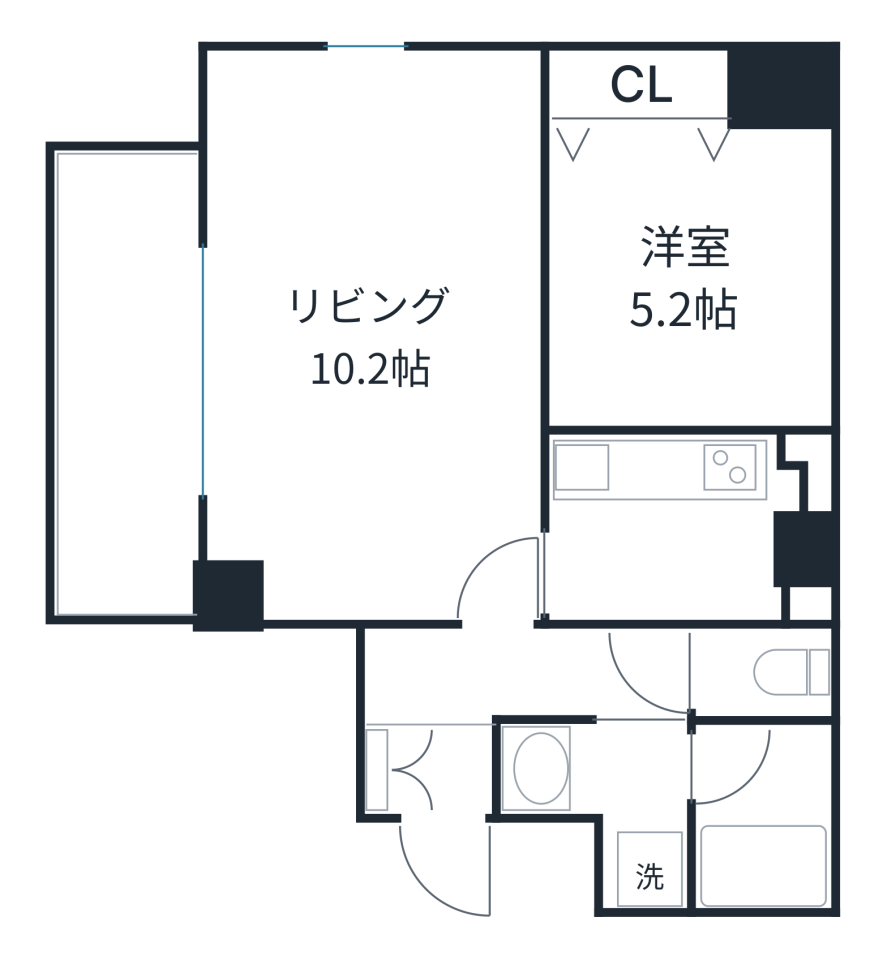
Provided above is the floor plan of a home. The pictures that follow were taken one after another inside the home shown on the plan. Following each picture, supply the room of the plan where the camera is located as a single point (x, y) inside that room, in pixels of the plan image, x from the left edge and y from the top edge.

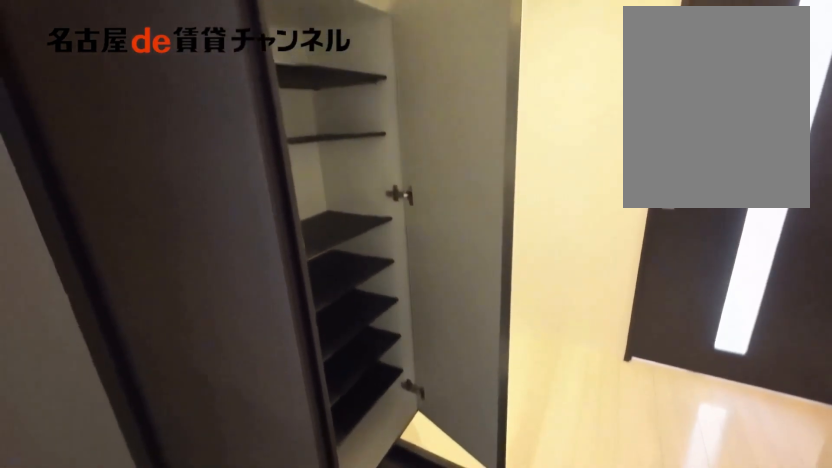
(421, 770)
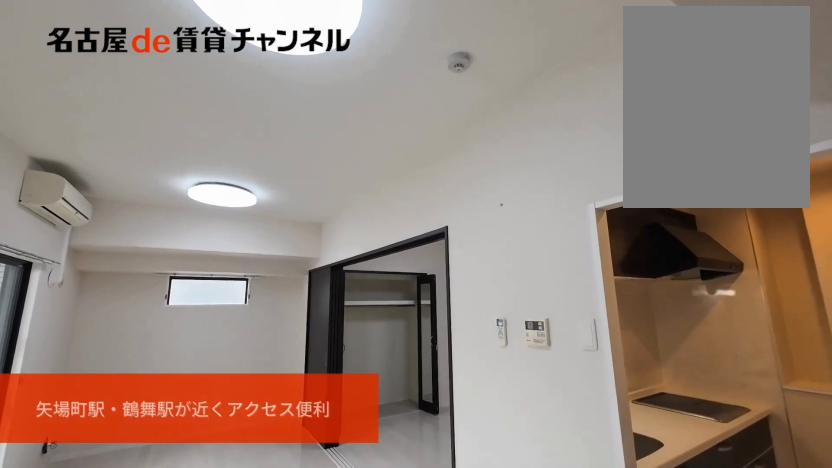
(375, 337)
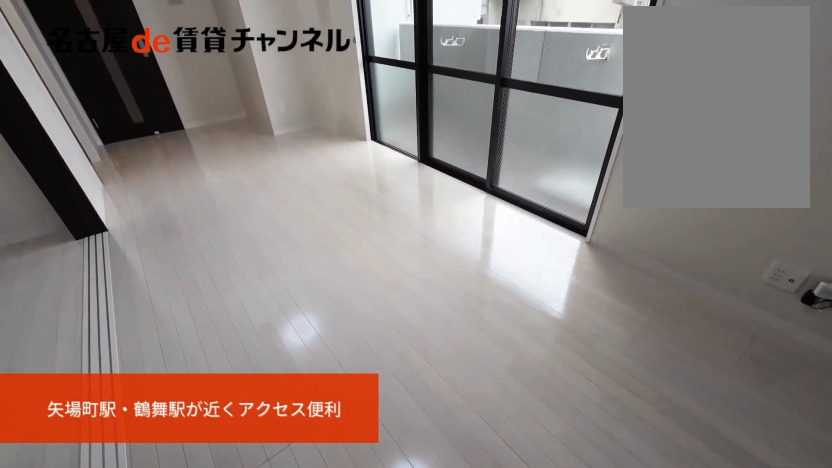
(375, 337)
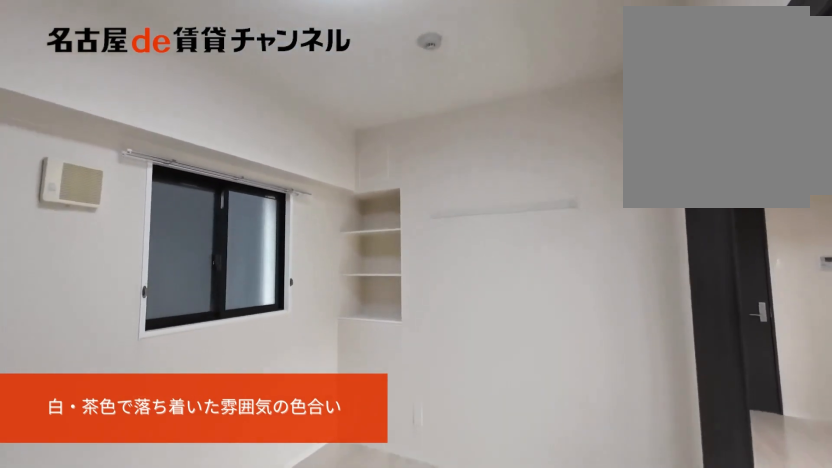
(690, 275)
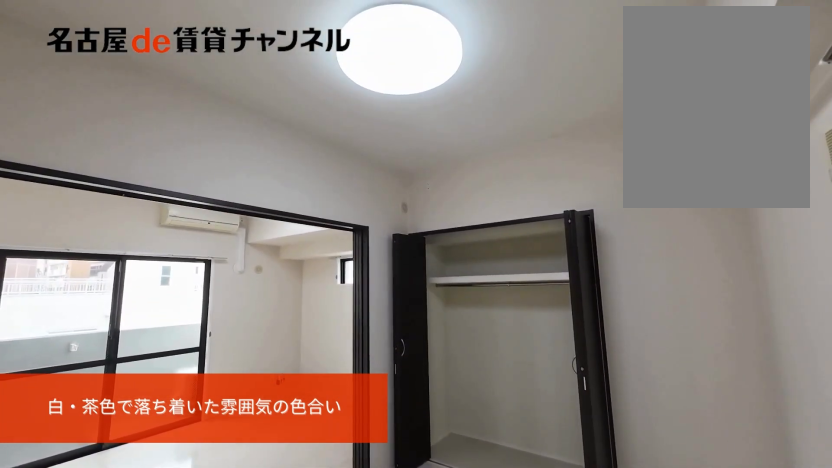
(690, 274)
